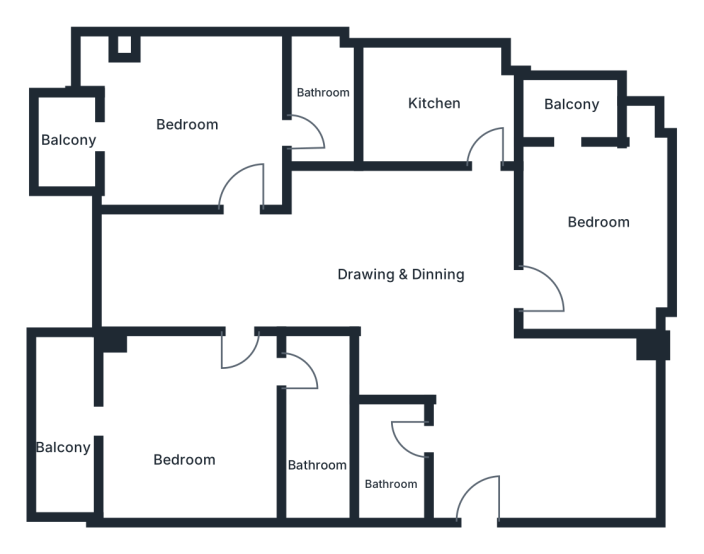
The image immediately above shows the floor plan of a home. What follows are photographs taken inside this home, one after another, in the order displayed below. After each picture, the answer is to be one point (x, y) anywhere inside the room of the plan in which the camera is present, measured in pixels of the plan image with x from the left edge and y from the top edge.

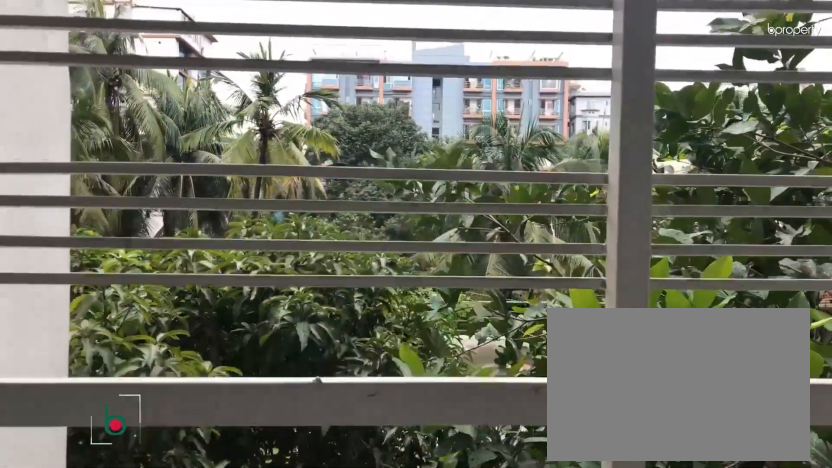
(570, 110)
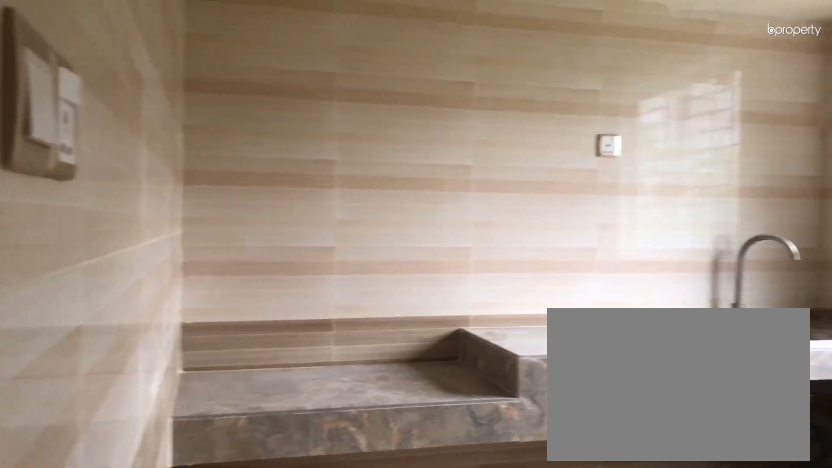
(433, 98)
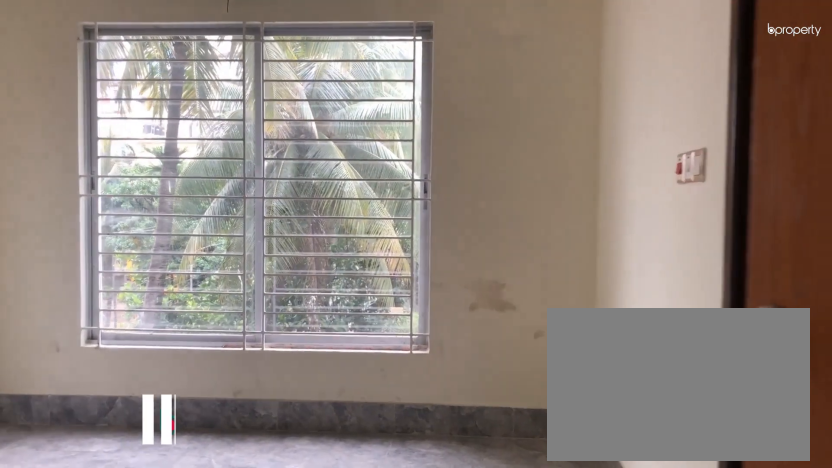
(188, 127)
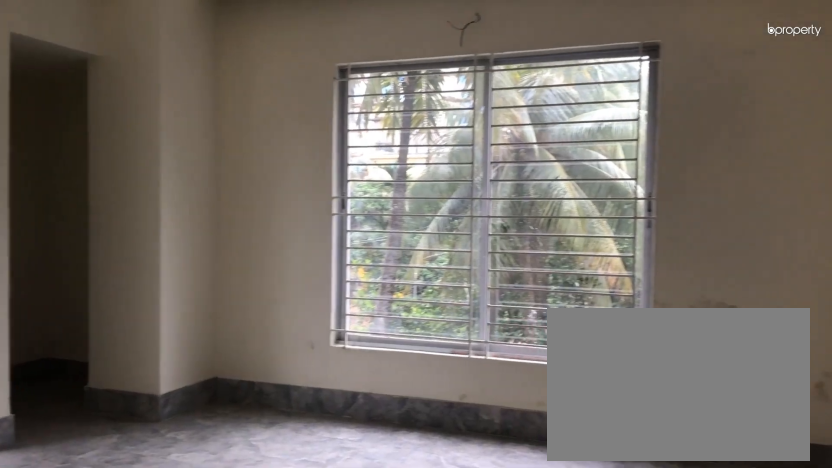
(188, 127)
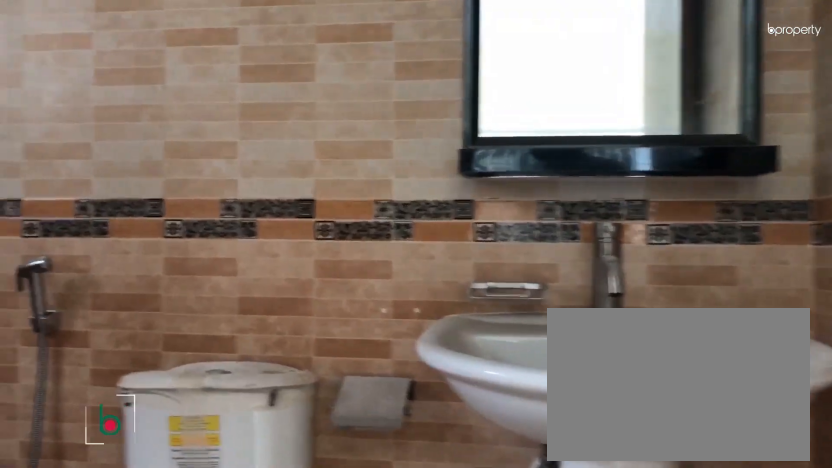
(321, 104)
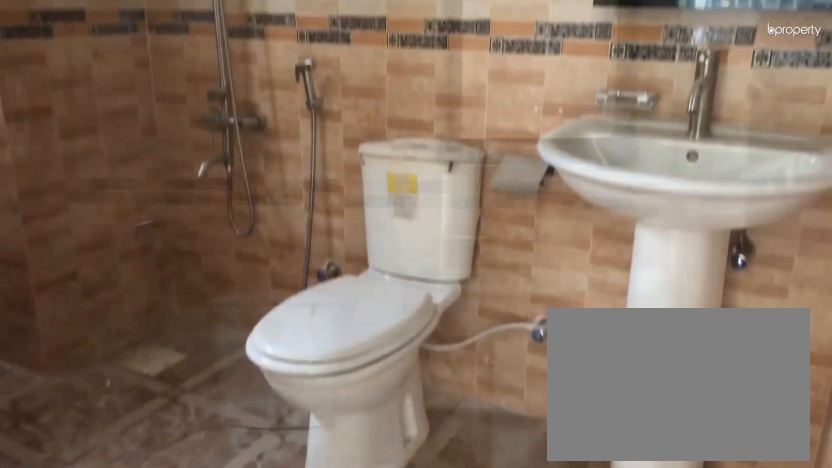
(321, 104)
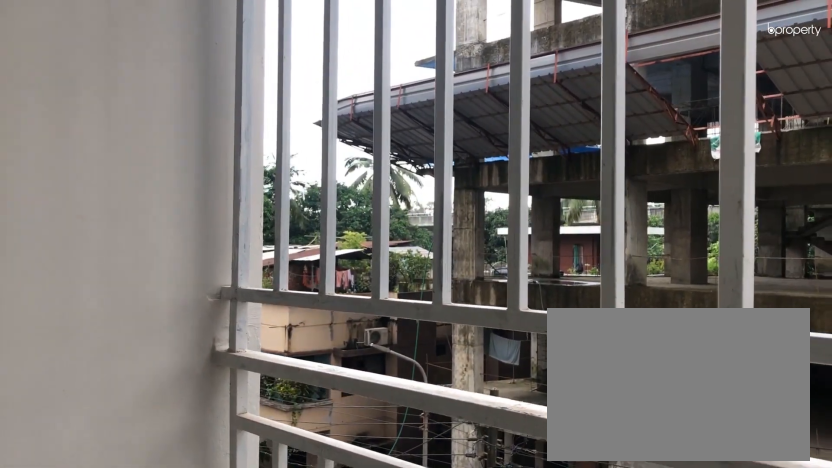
(70, 139)
